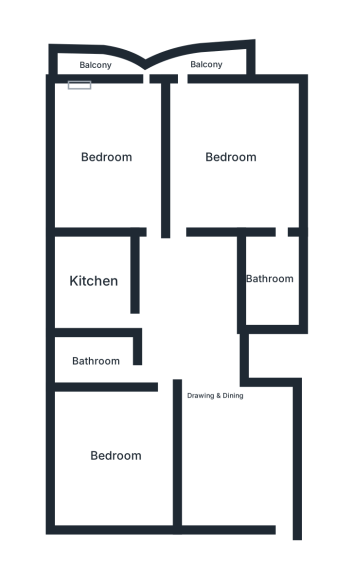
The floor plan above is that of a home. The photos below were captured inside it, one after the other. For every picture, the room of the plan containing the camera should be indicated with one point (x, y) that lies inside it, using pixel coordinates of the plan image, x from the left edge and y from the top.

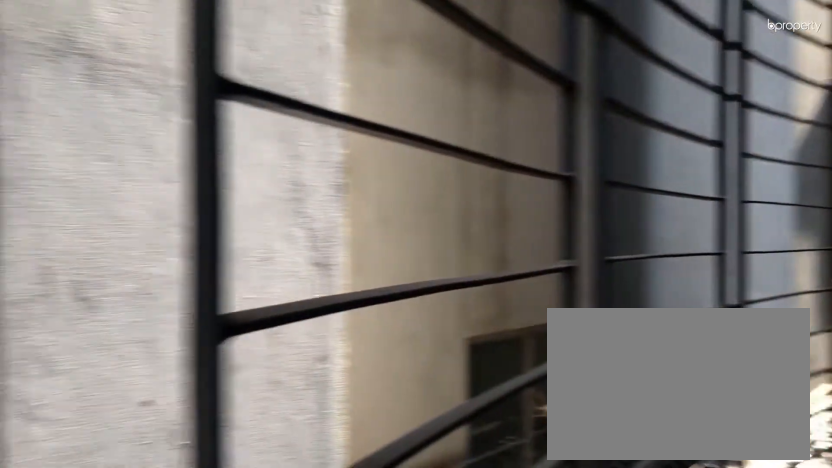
(94, 66)
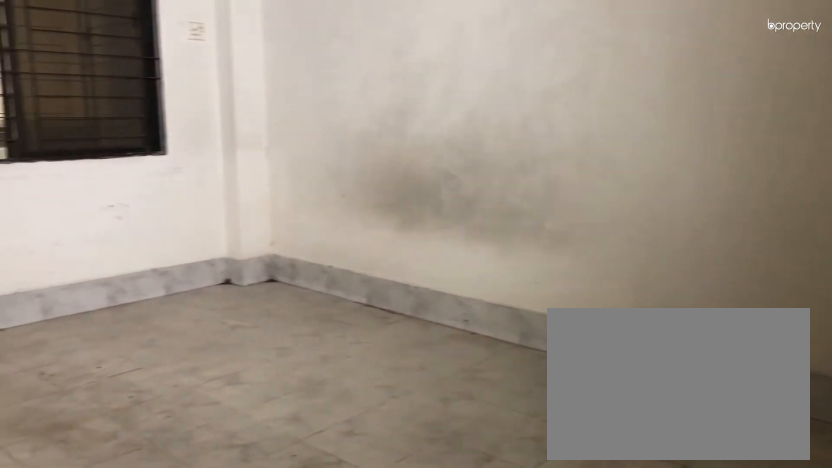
(233, 154)
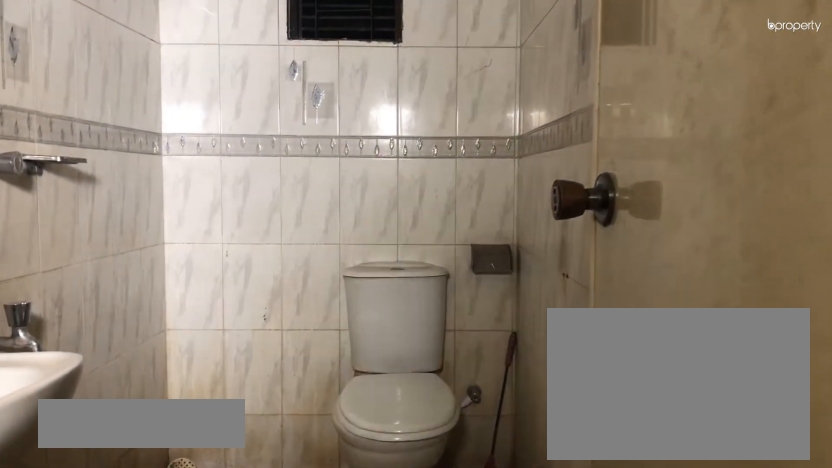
(267, 278)
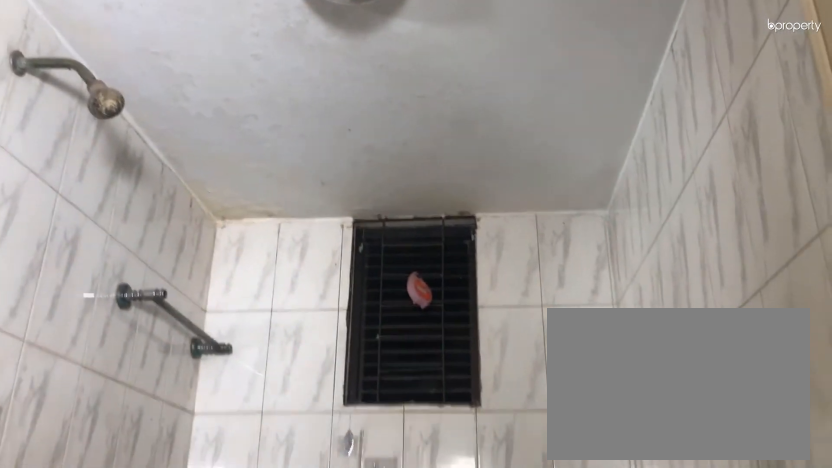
(267, 278)
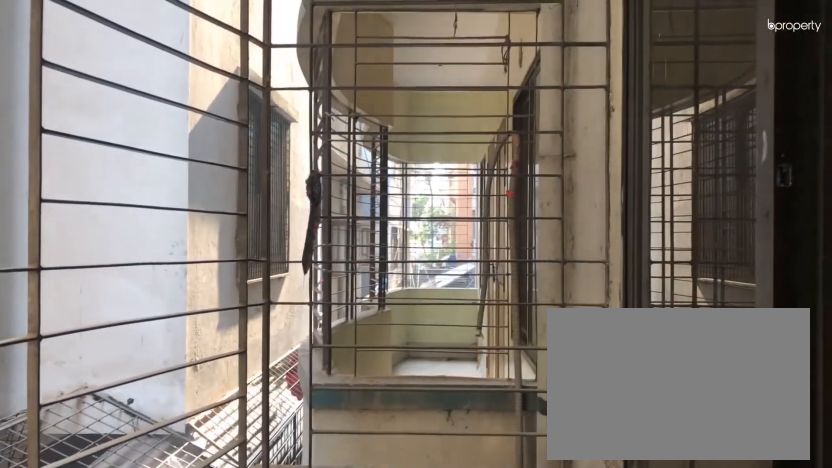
(204, 65)
